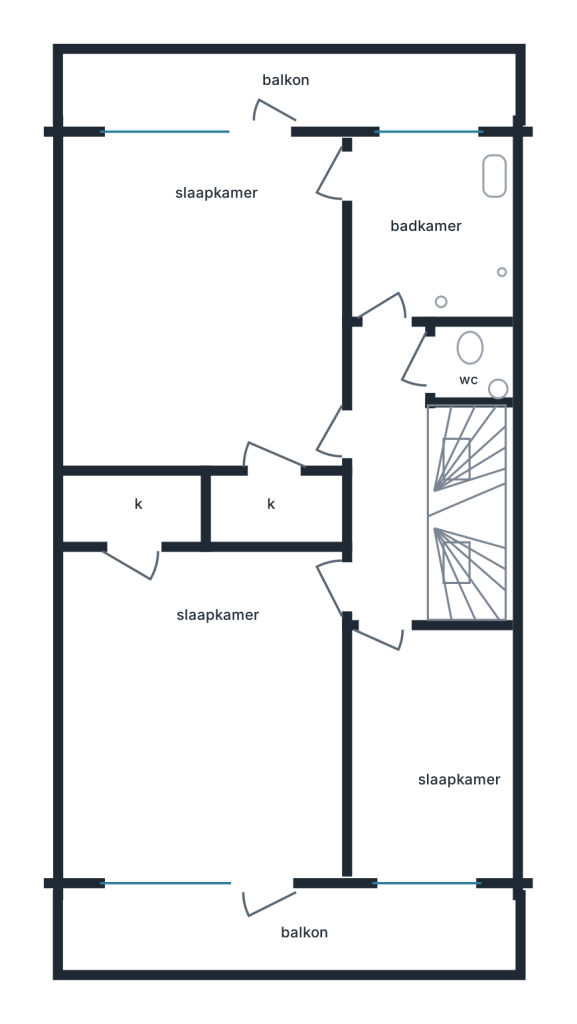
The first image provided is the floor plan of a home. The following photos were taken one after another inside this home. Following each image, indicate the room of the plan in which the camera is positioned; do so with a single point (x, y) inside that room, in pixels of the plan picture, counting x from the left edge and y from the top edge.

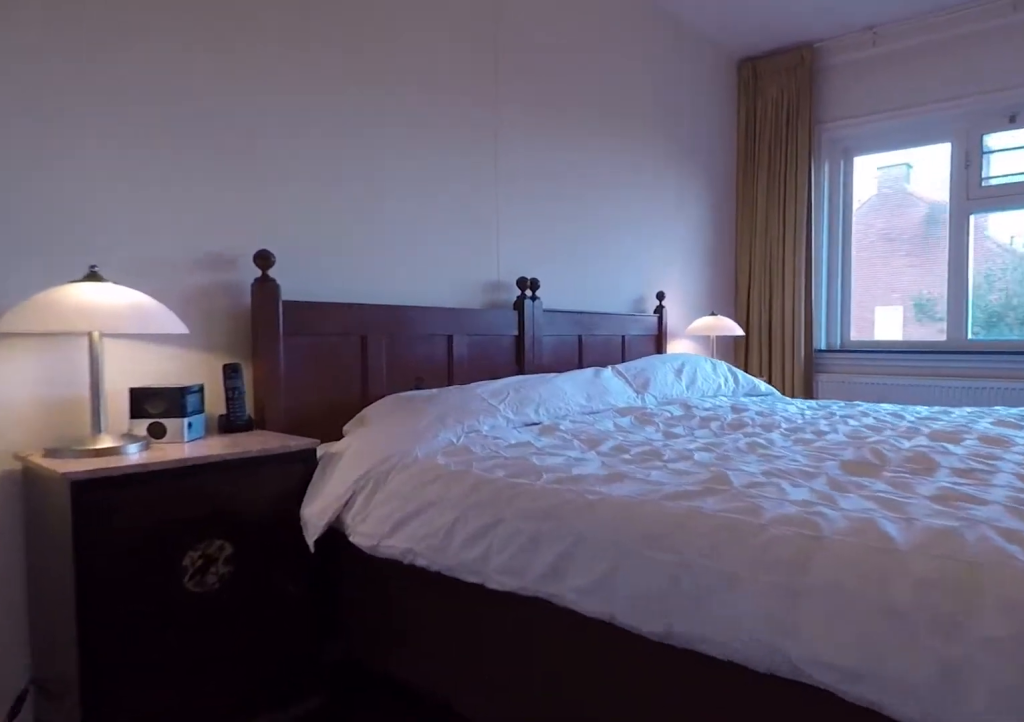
(201, 300)
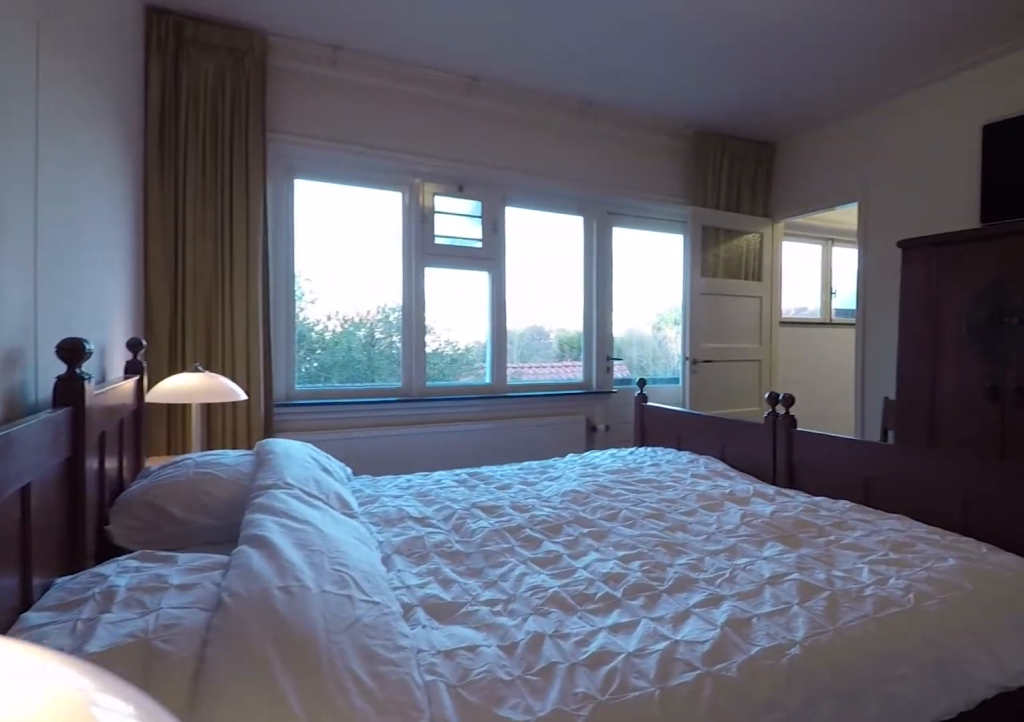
(201, 300)
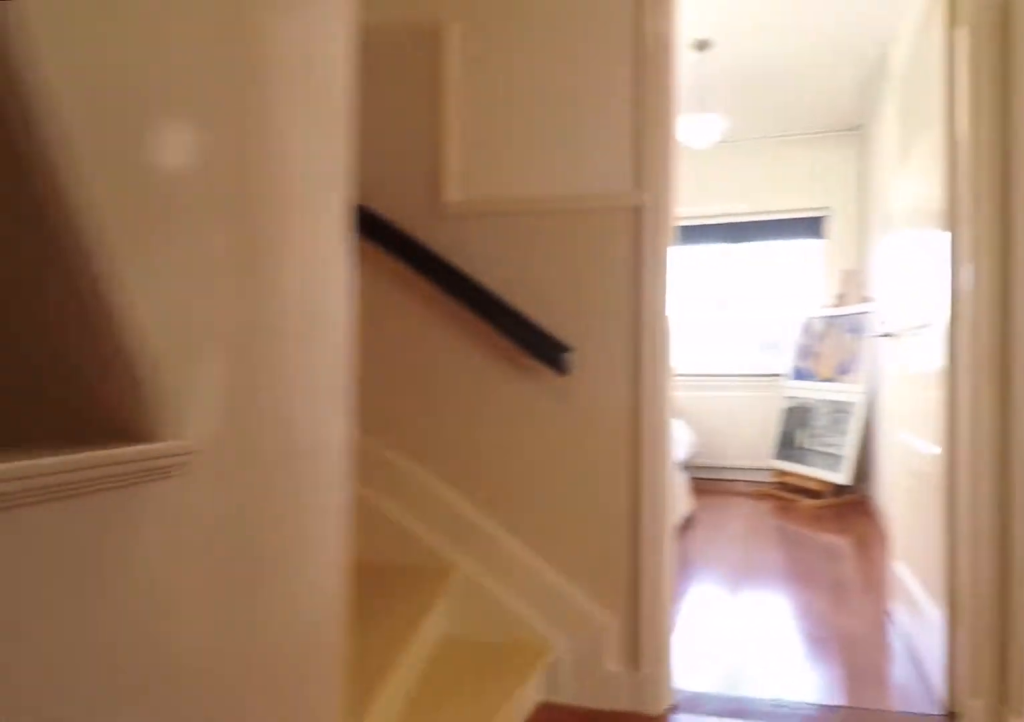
(390, 474)
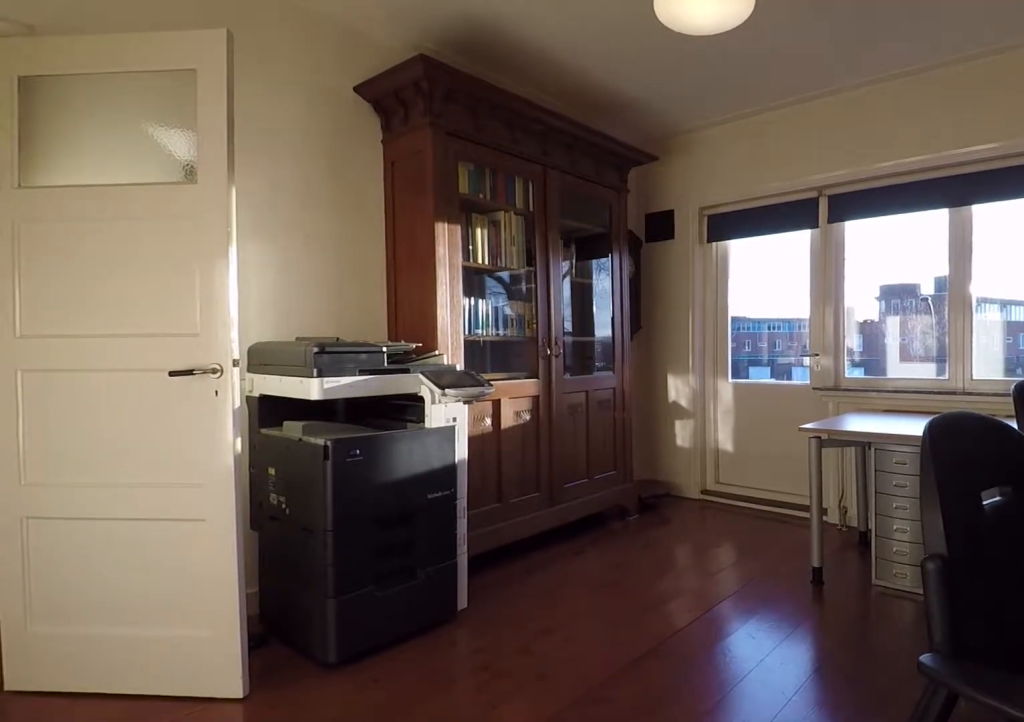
(202, 708)
